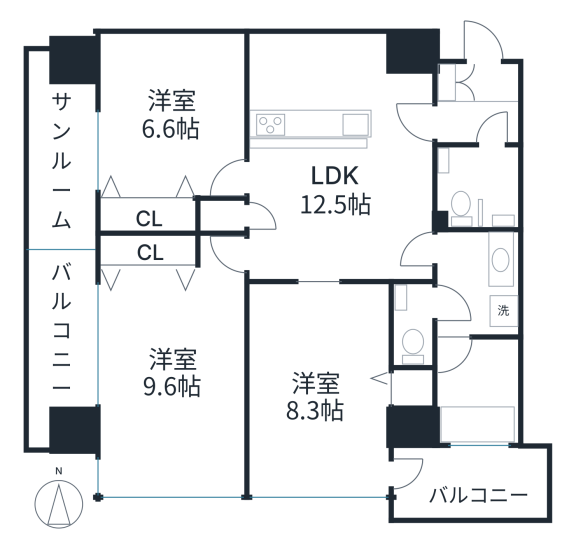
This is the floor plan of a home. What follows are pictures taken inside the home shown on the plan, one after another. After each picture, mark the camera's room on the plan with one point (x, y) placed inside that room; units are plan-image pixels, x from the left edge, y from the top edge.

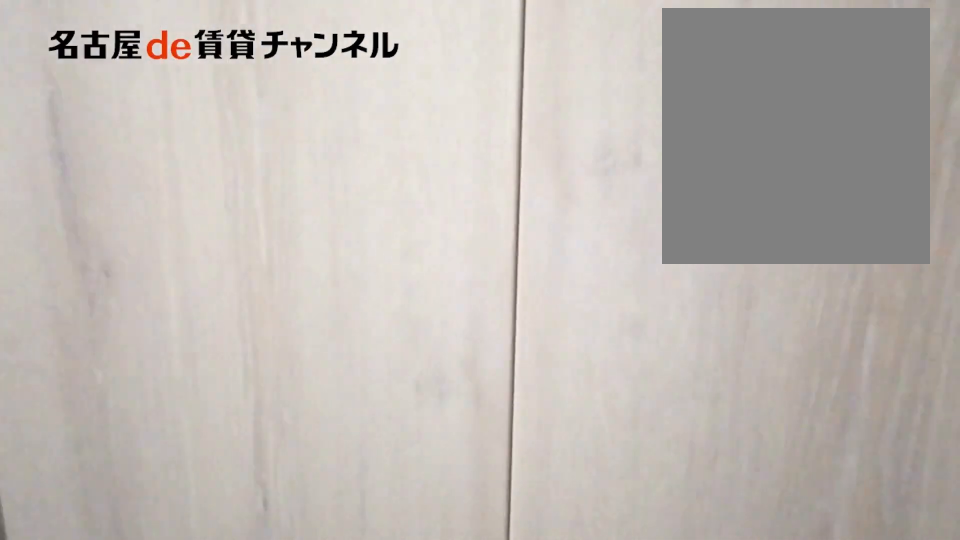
(480, 80)
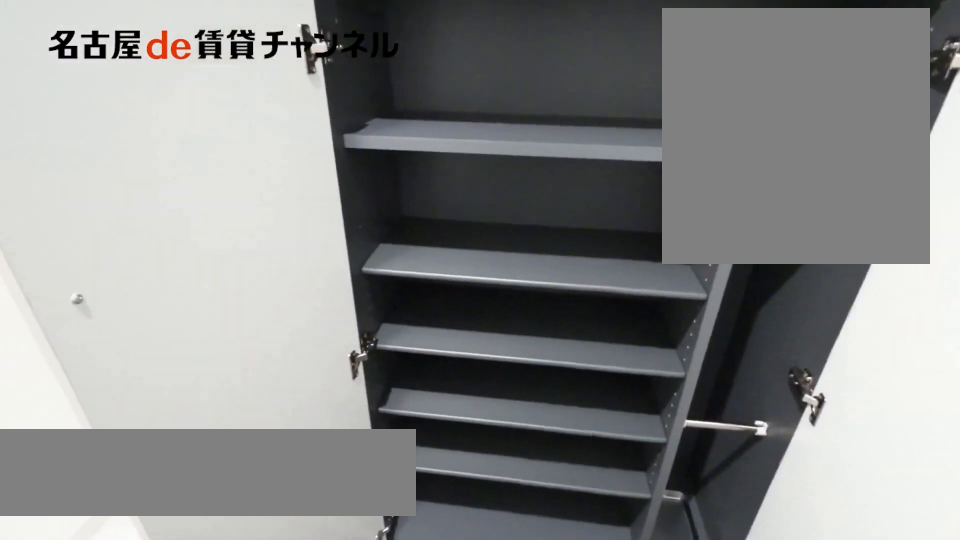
(480, 80)
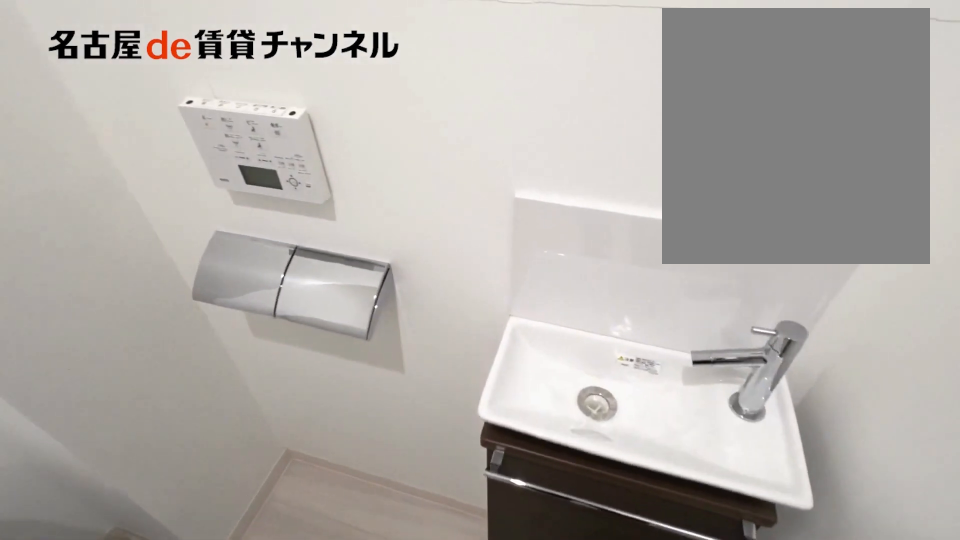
(478, 184)
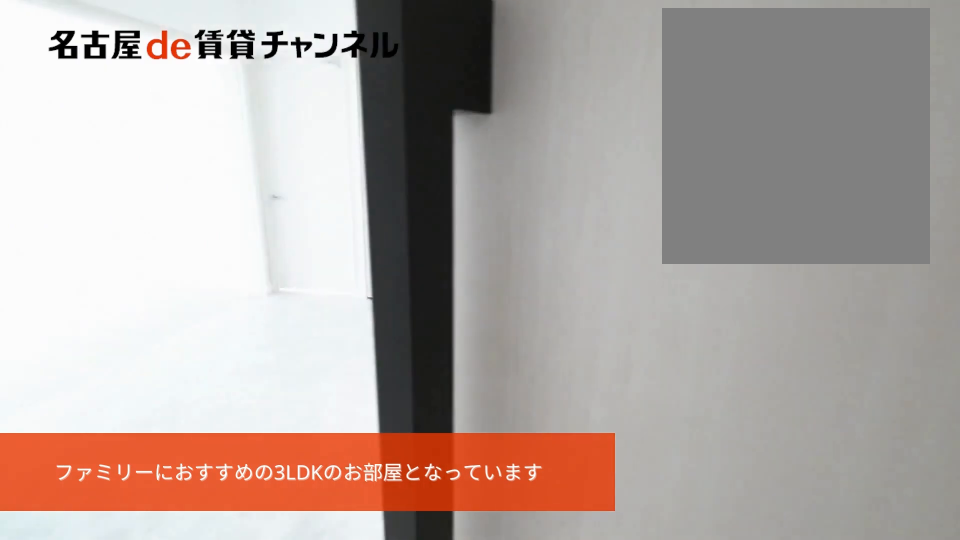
(475, 119)
